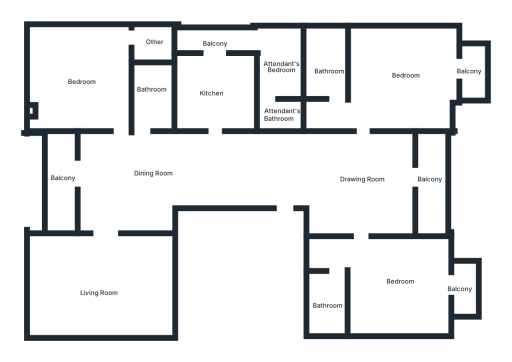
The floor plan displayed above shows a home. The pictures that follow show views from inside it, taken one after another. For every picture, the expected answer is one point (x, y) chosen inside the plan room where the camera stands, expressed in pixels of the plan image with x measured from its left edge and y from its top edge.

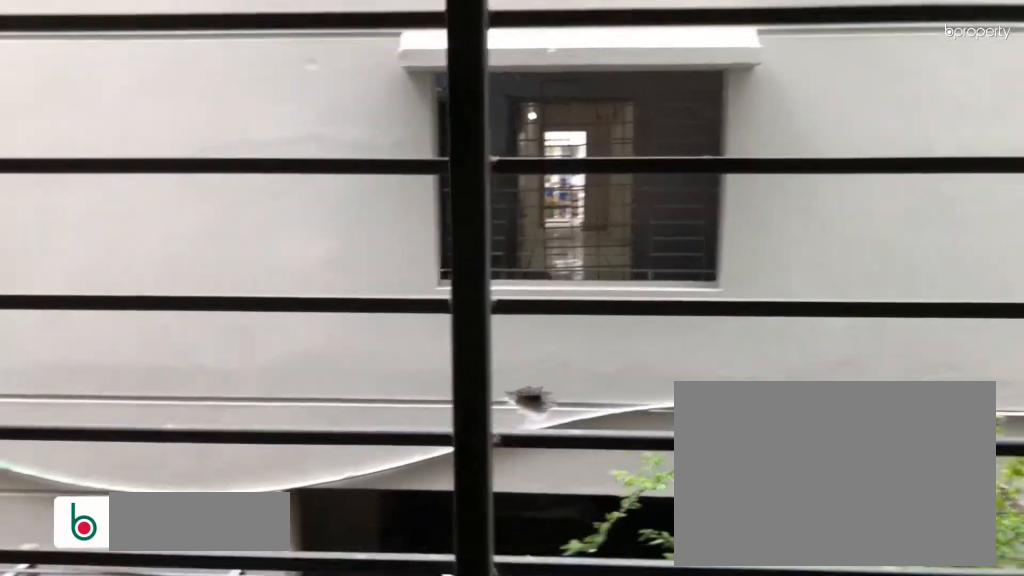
(435, 175)
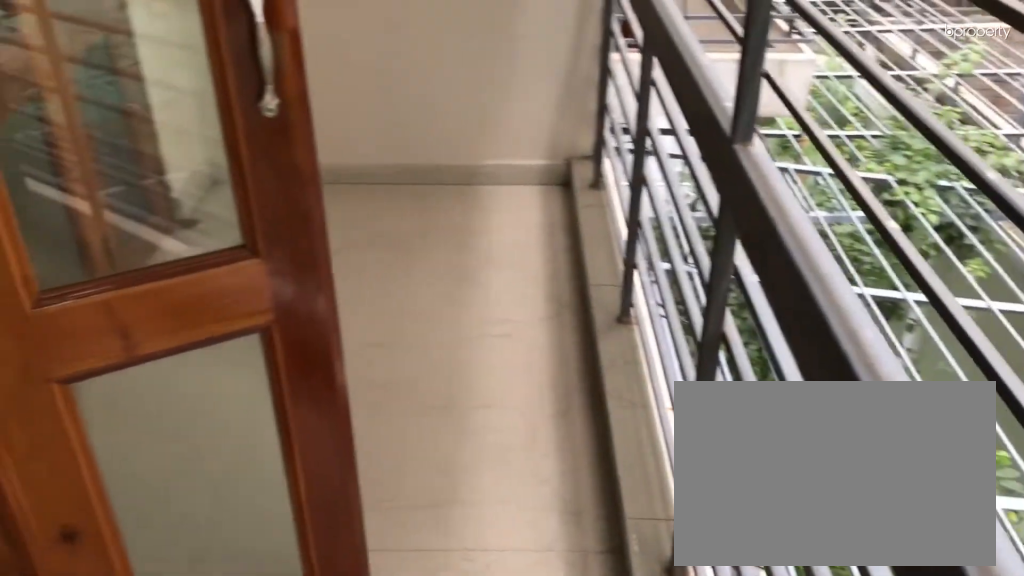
(435, 175)
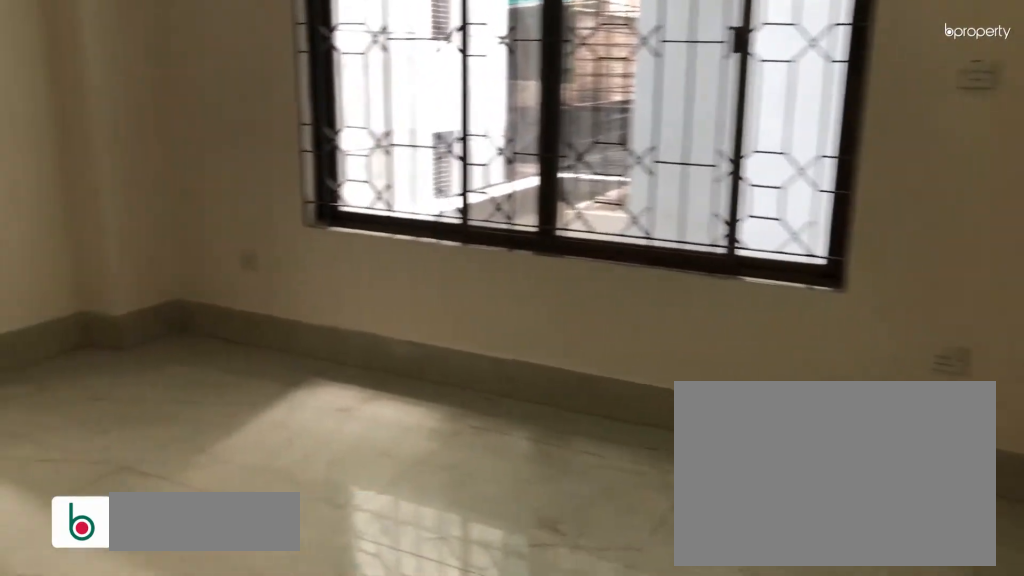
(393, 278)
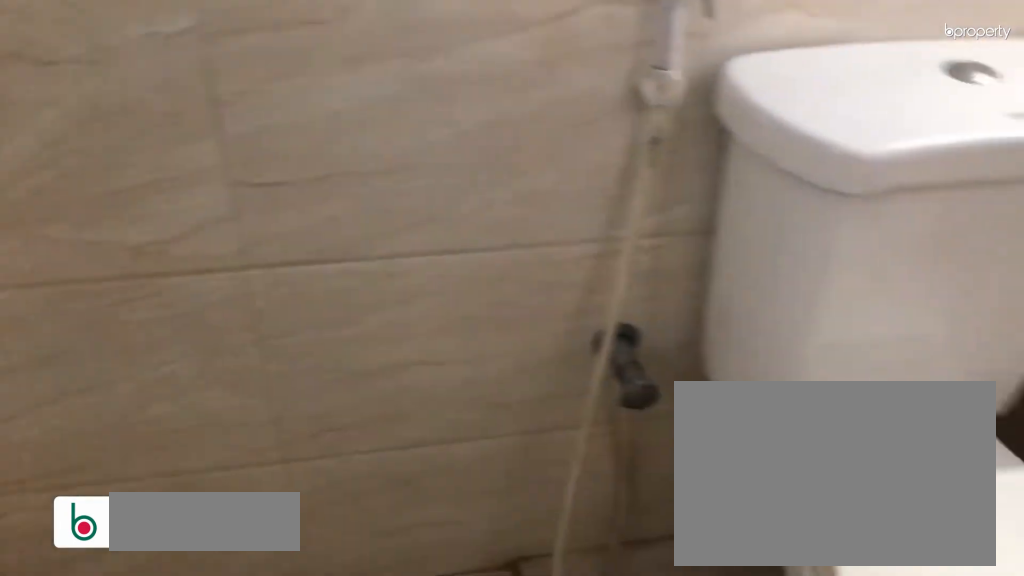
(331, 295)
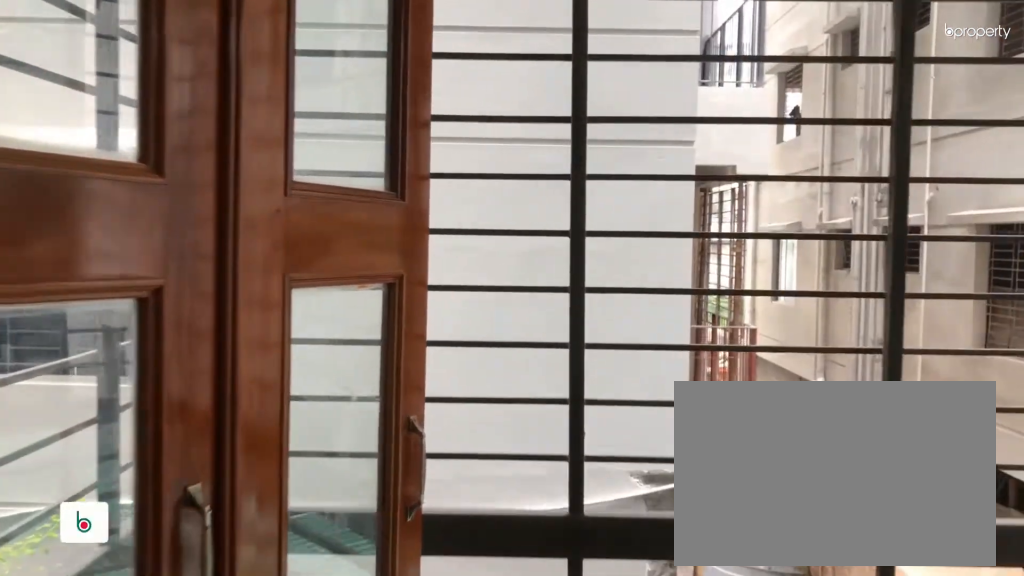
(459, 285)
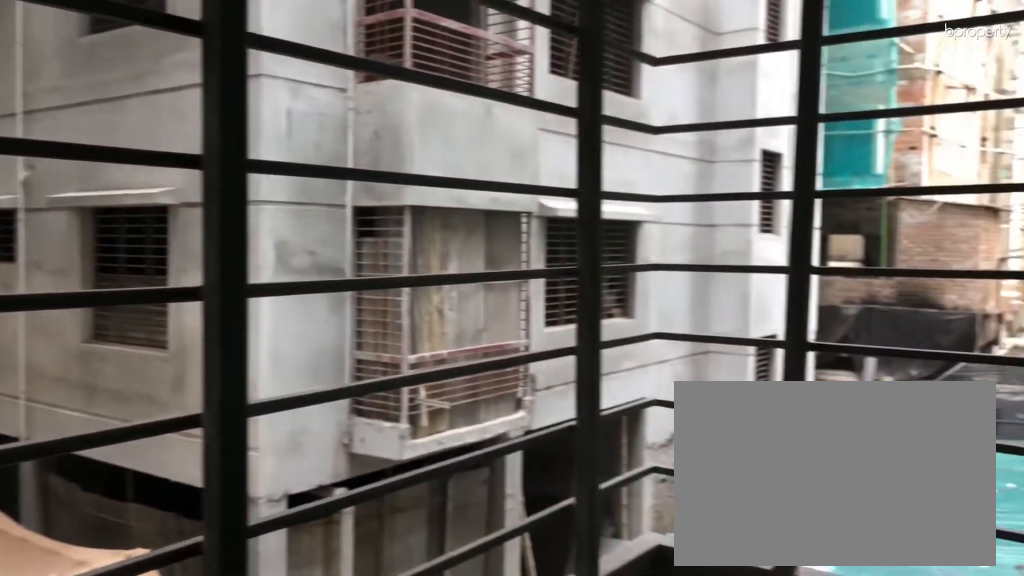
(459, 285)
